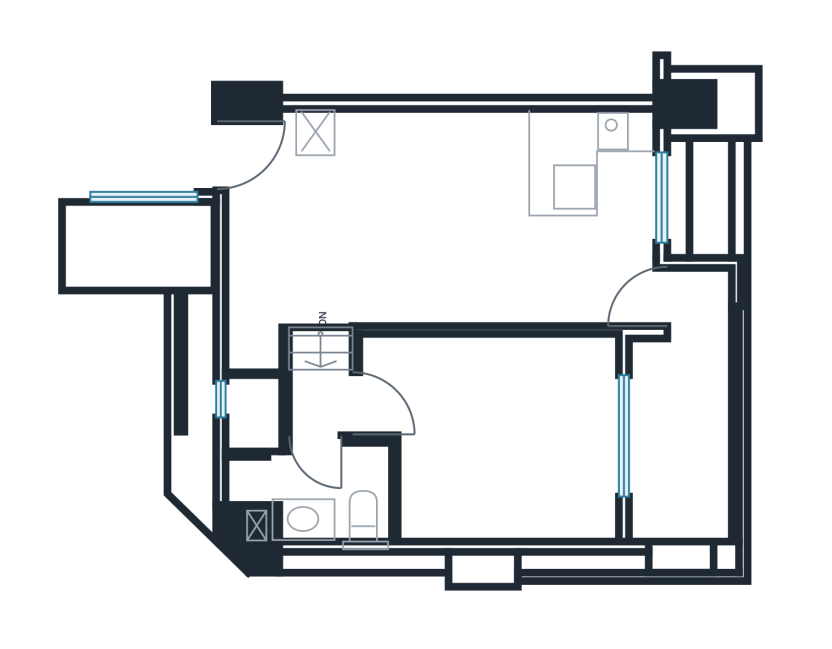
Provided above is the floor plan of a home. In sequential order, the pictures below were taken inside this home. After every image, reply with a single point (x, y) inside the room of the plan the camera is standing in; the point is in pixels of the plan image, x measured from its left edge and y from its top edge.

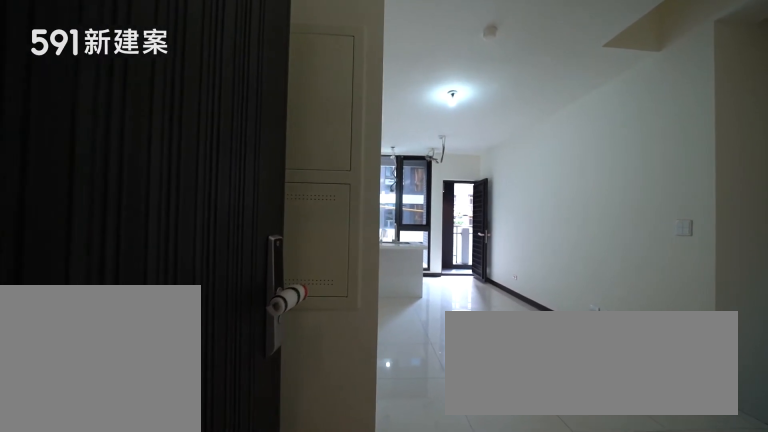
(256, 160)
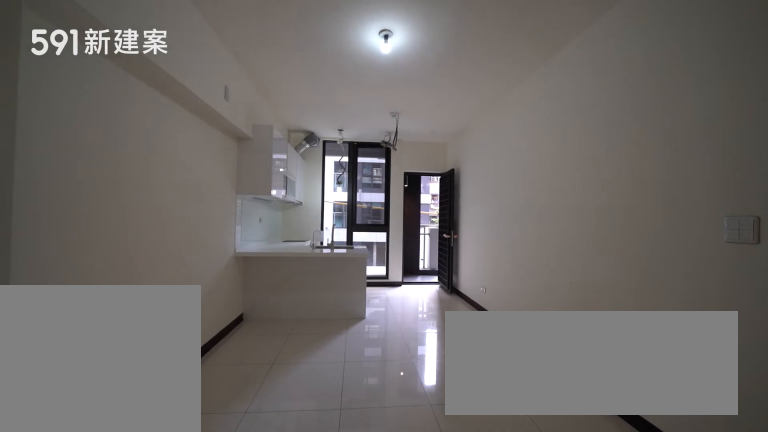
(381, 231)
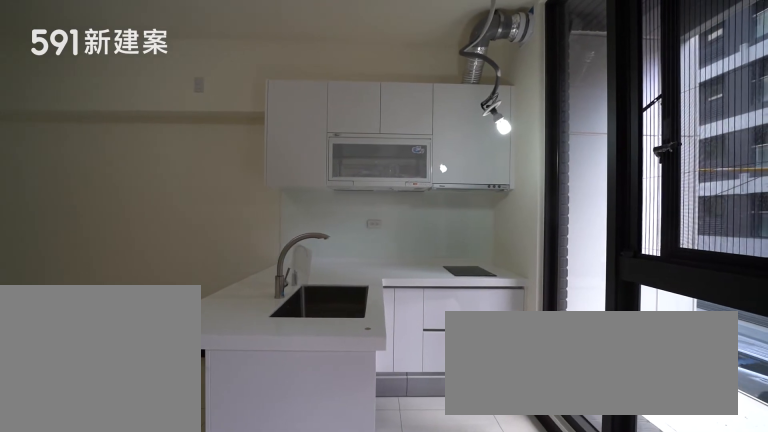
(585, 187)
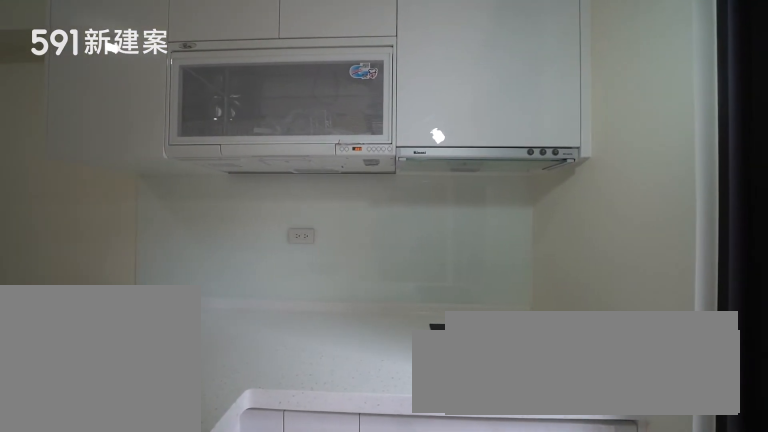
(585, 187)
